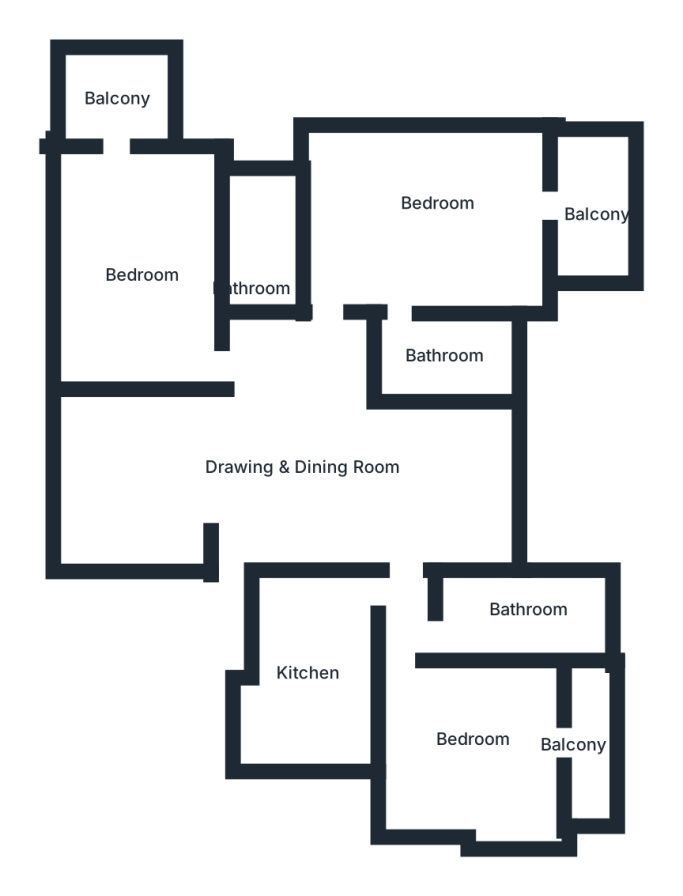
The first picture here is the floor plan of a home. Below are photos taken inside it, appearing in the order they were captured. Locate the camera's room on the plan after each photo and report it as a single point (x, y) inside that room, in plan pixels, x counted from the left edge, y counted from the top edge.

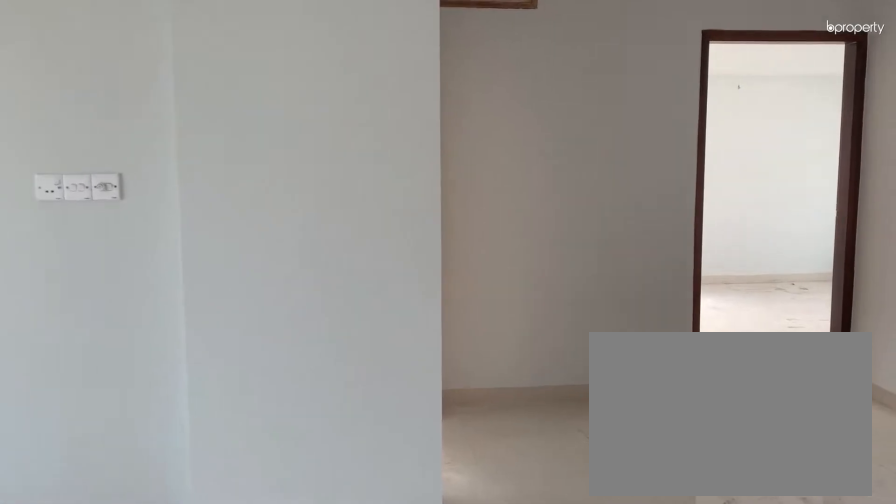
(261, 480)
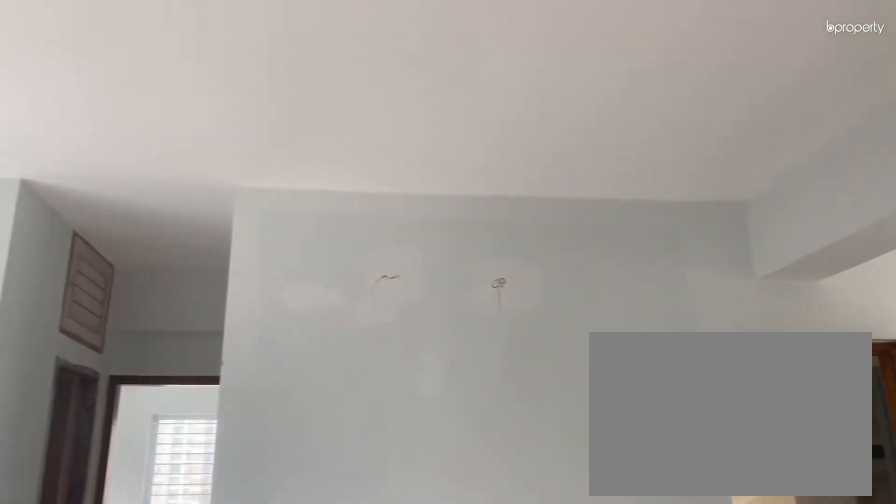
(261, 480)
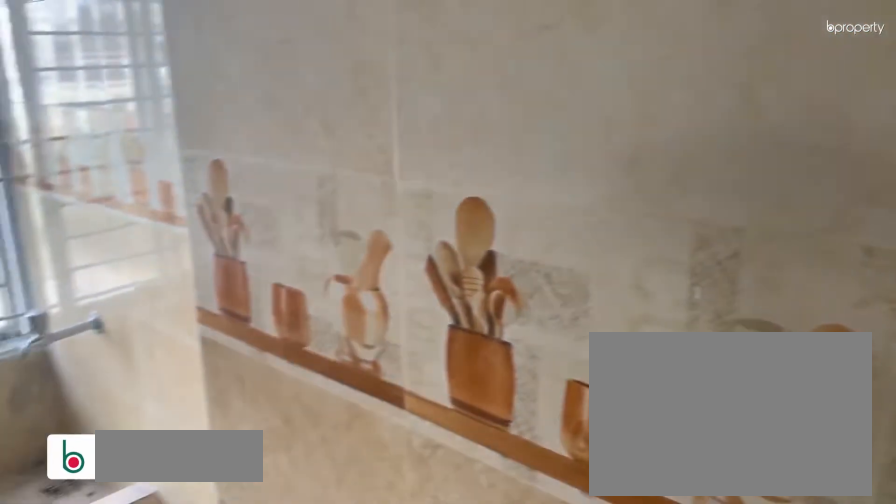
(306, 668)
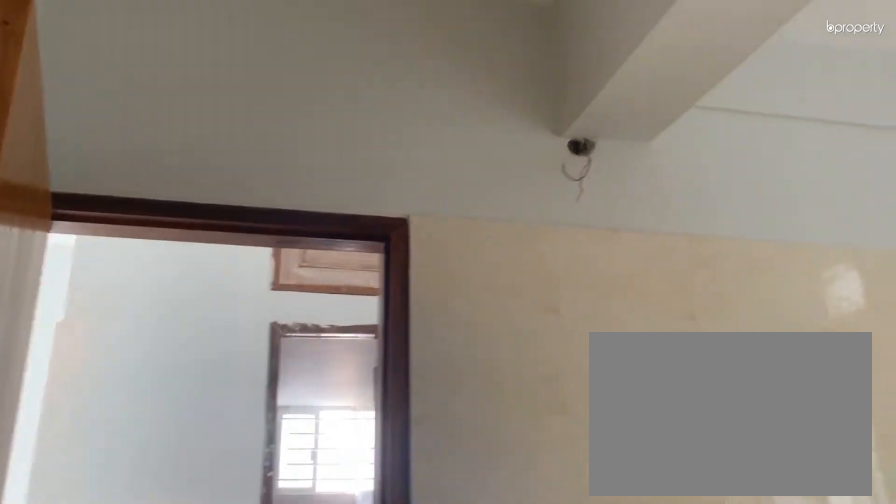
(306, 668)
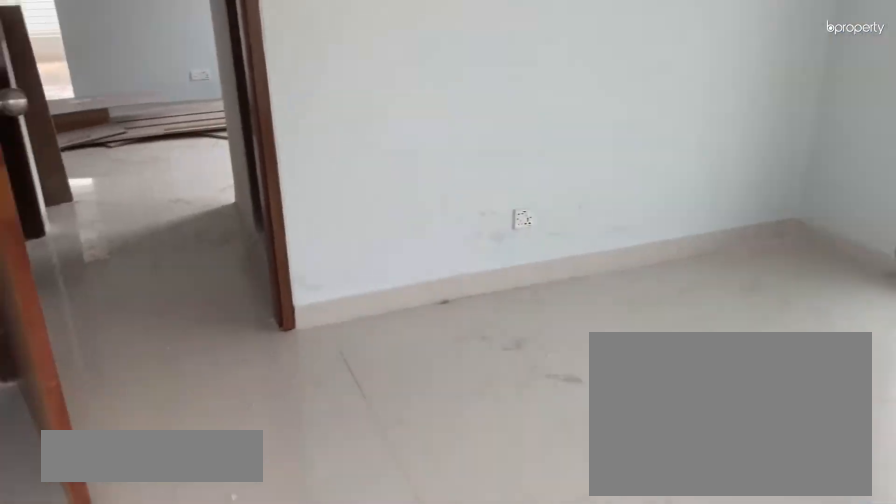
(492, 749)
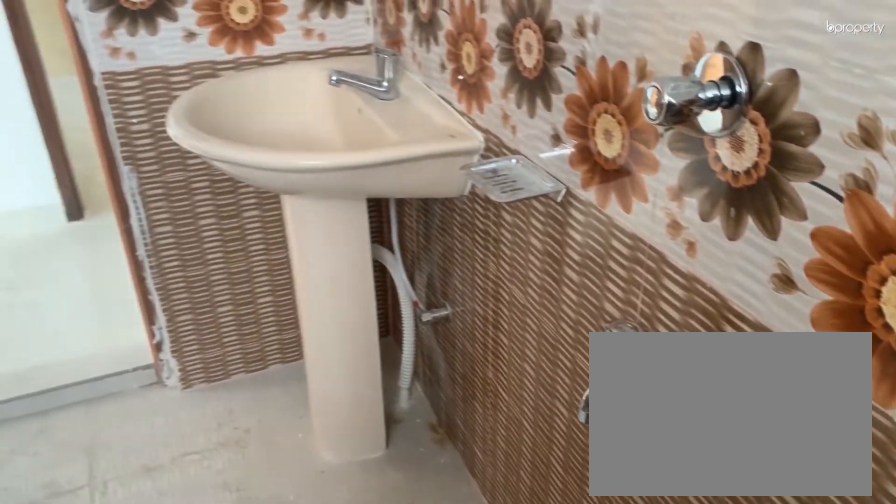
(510, 610)
